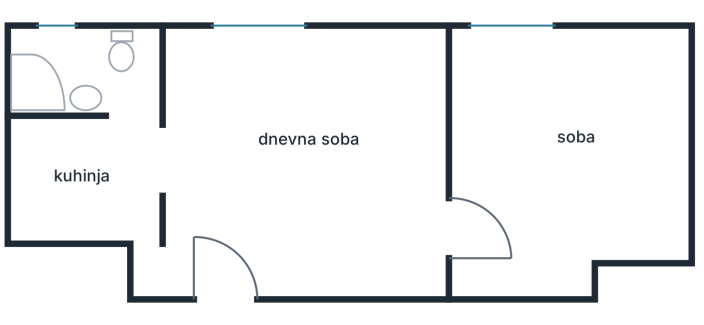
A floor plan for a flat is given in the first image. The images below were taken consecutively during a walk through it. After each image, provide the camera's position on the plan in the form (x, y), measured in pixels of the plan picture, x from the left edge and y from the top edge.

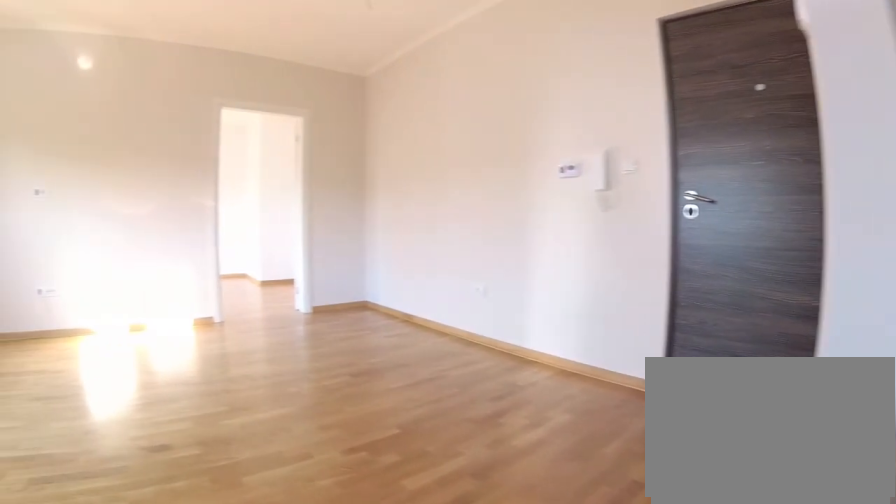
(124, 133)
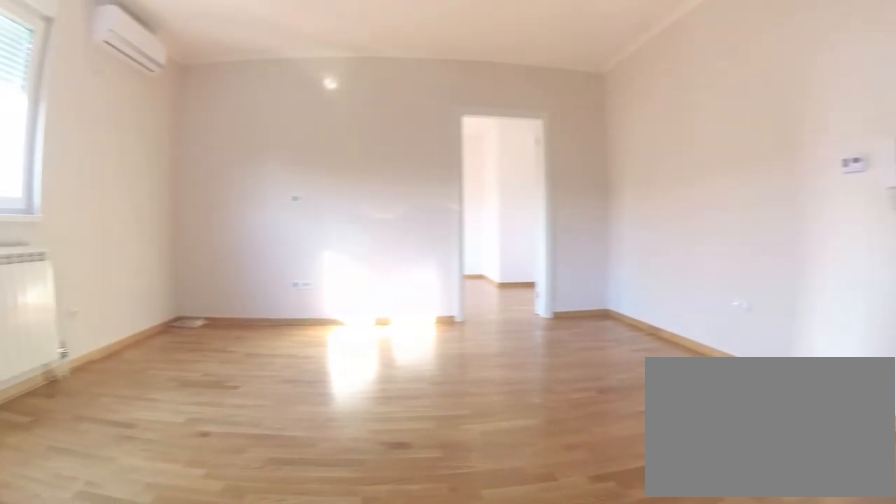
(131, 146)
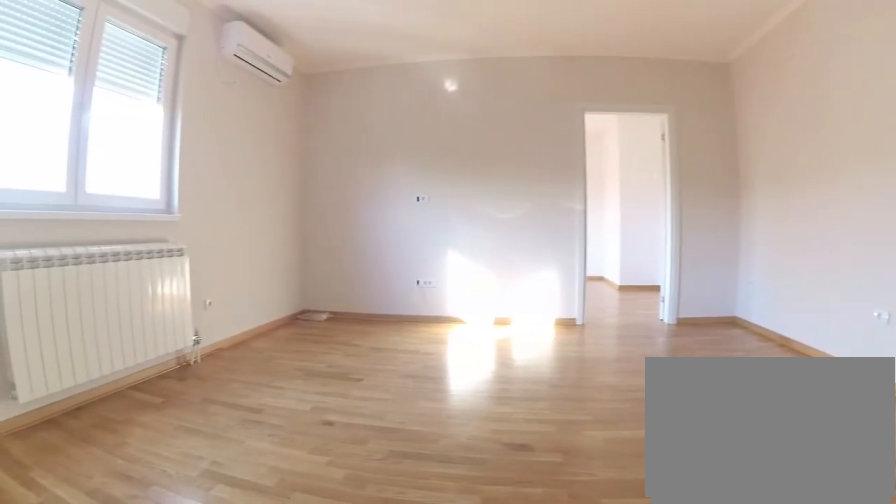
(137, 155)
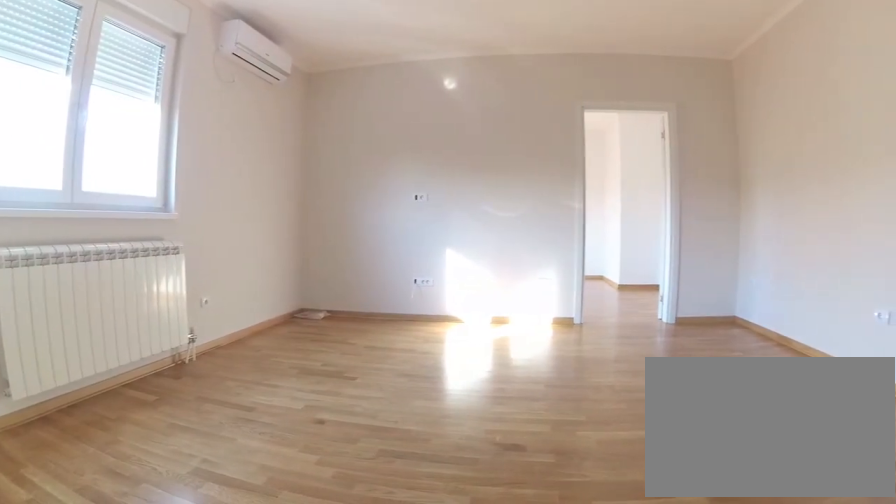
(139, 156)
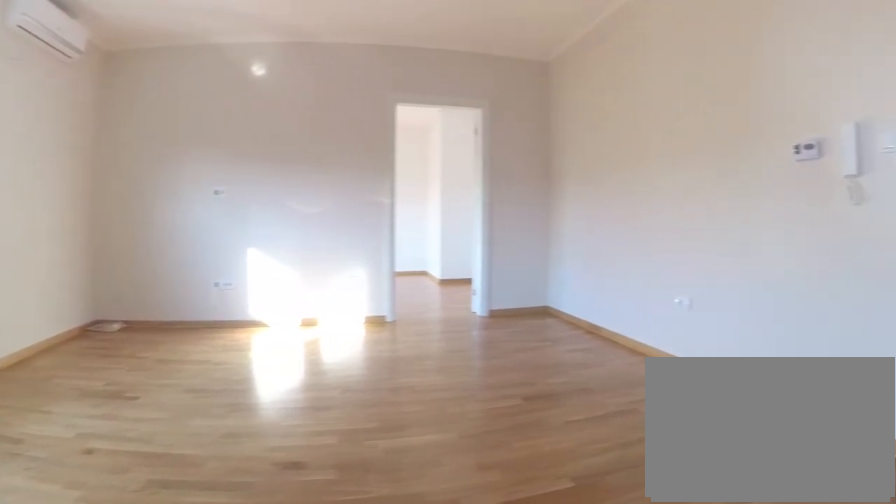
(164, 162)
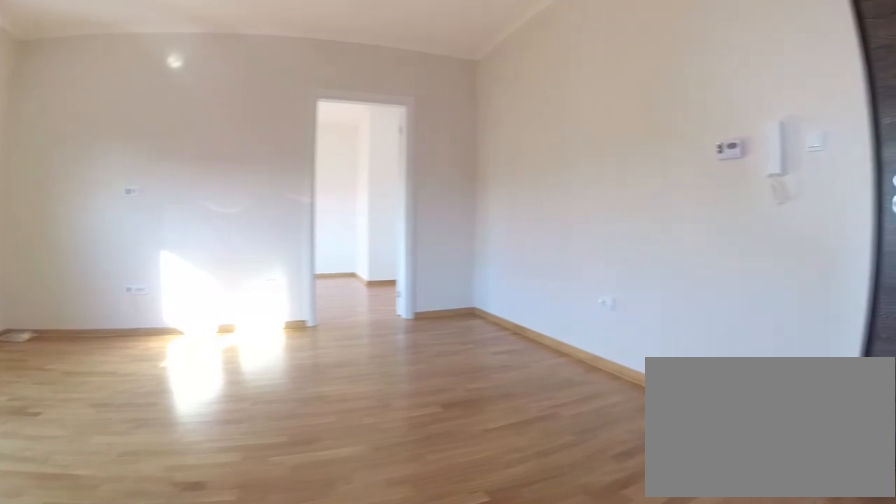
(173, 165)
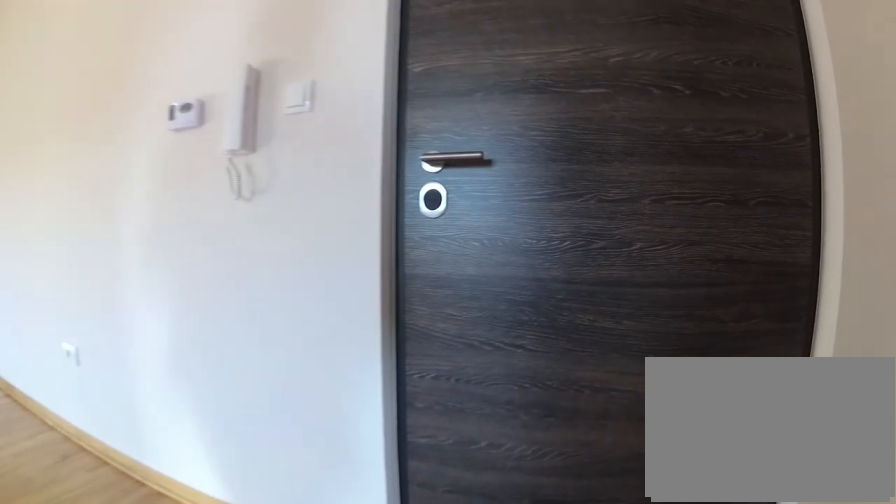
(215, 221)
